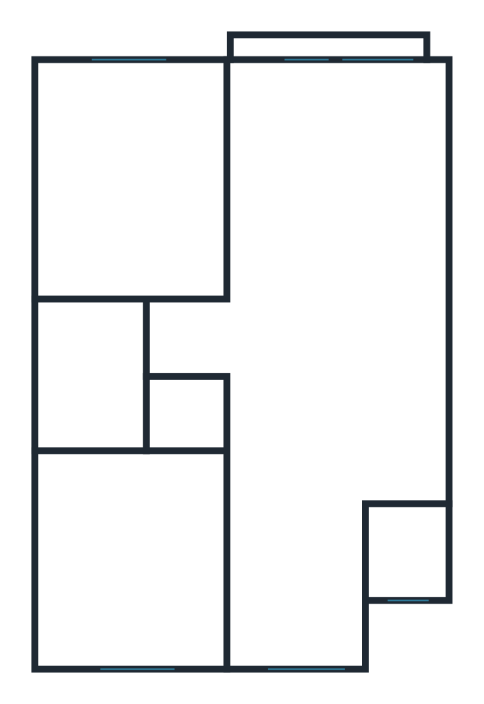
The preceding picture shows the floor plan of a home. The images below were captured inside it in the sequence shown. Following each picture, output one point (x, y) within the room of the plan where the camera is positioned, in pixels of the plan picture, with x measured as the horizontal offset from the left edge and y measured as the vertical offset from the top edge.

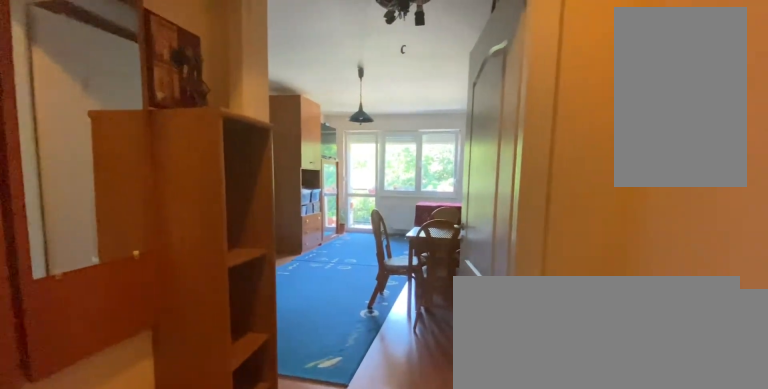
(404, 552)
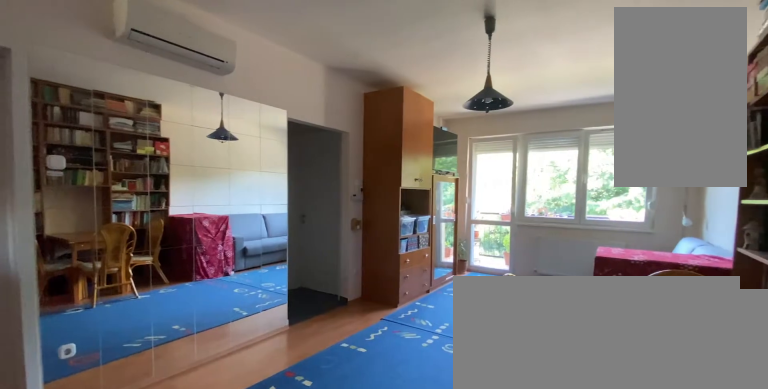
(314, 324)
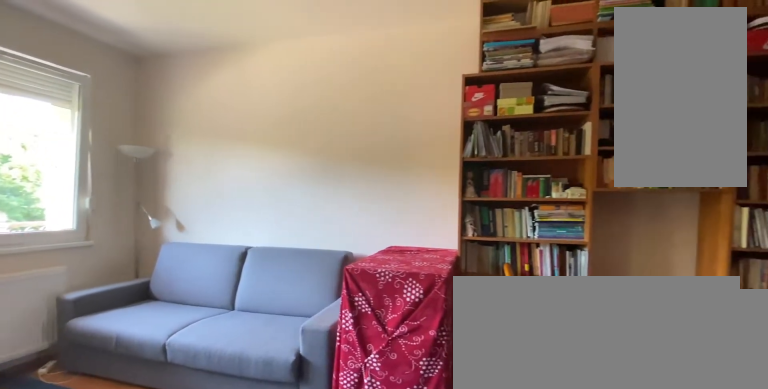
(314, 324)
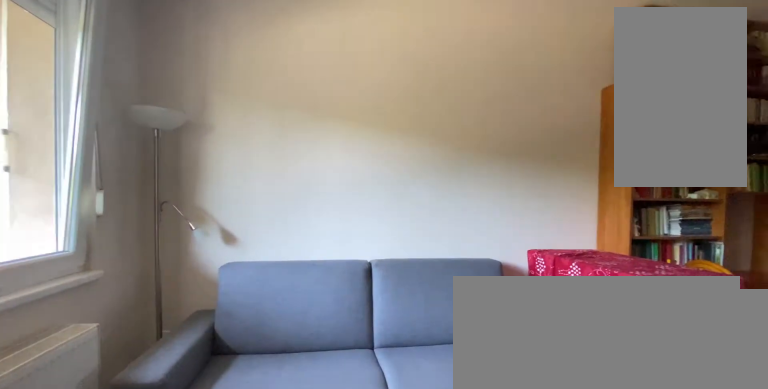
(314, 324)
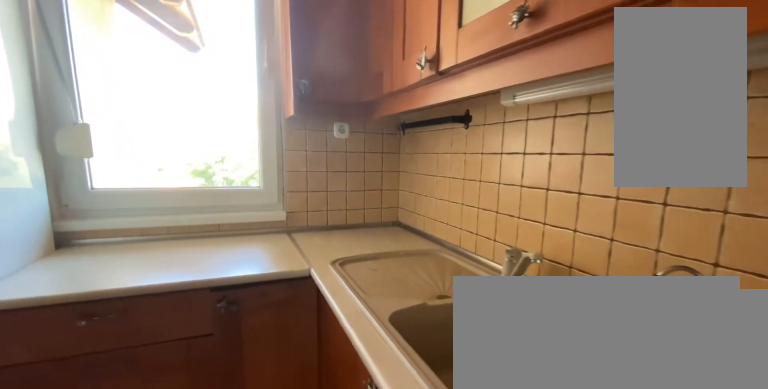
(291, 564)
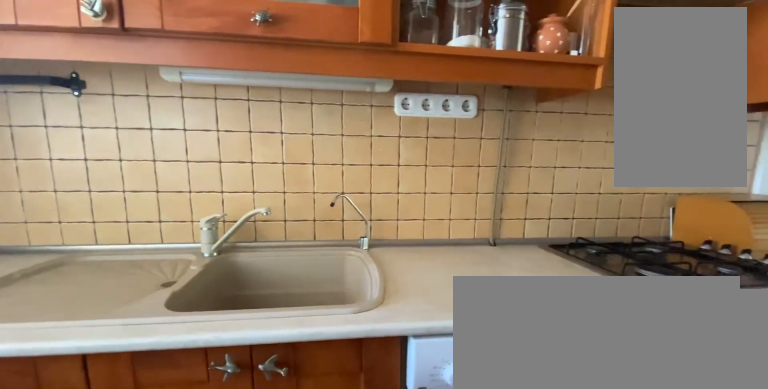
(291, 564)
